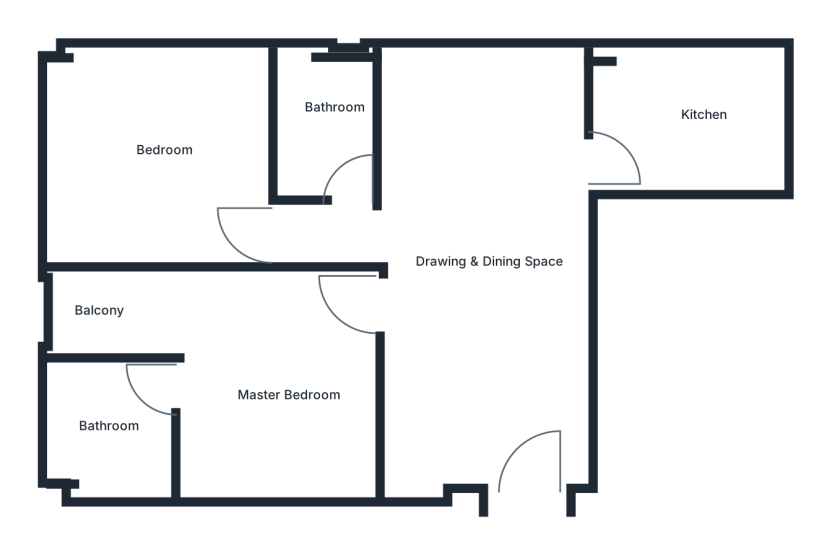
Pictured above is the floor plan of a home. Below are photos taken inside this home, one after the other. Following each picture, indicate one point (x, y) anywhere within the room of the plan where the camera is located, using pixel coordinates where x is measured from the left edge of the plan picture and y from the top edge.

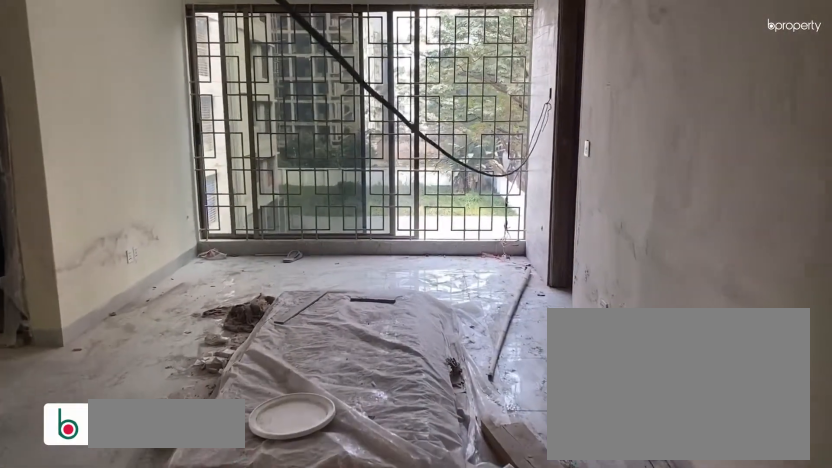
(516, 434)
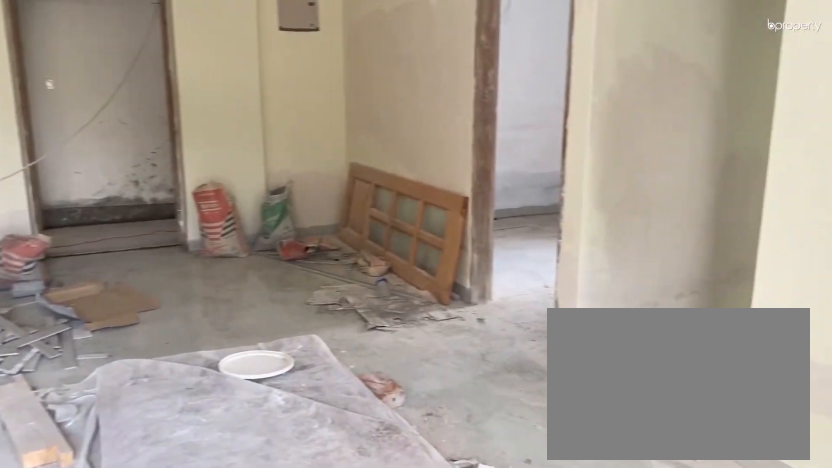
(498, 222)
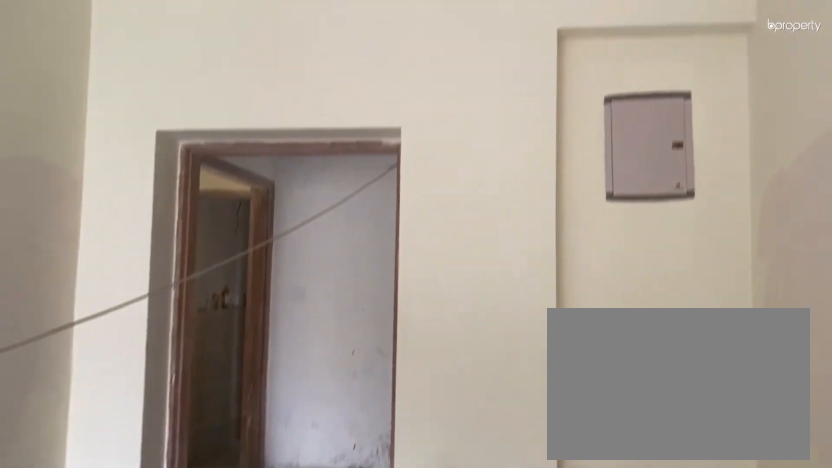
(498, 222)
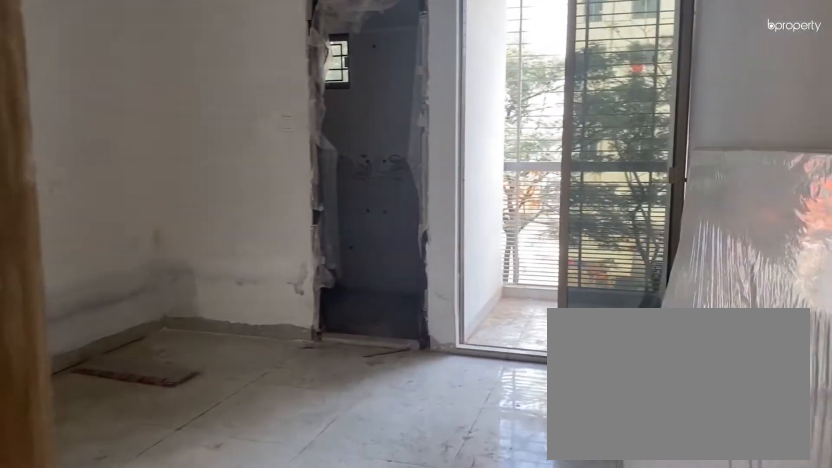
(341, 347)
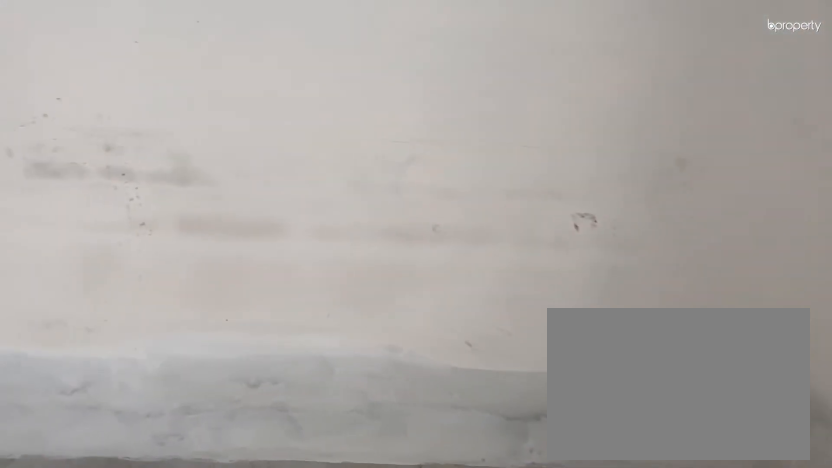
(264, 404)
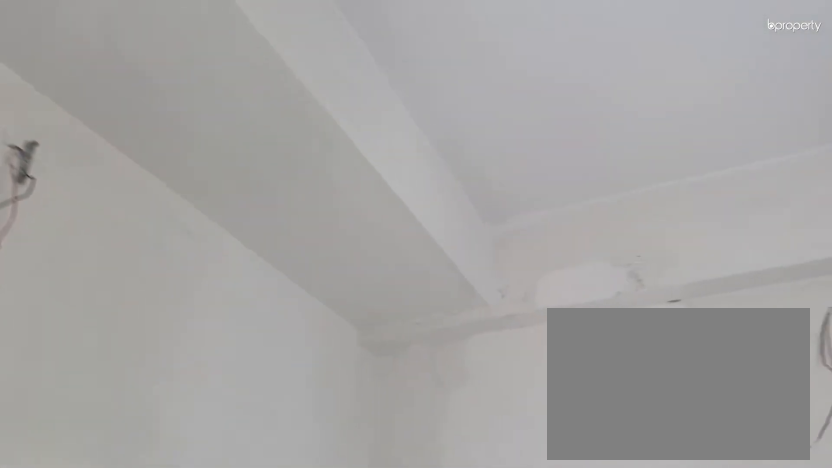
(264, 404)
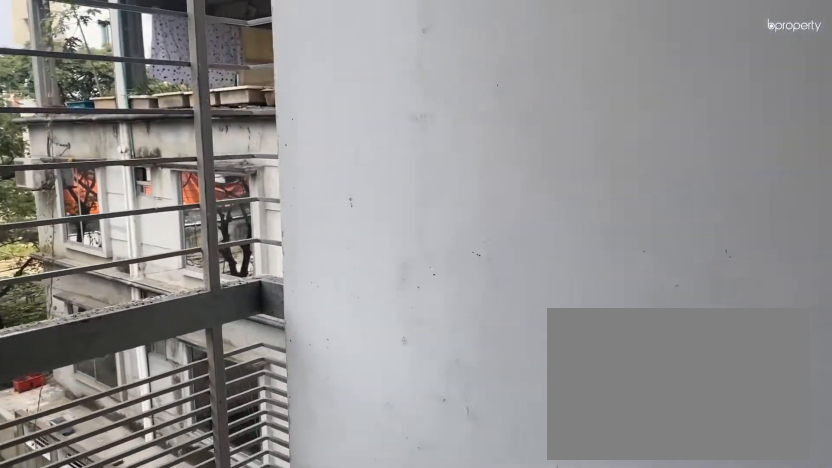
(94, 308)
